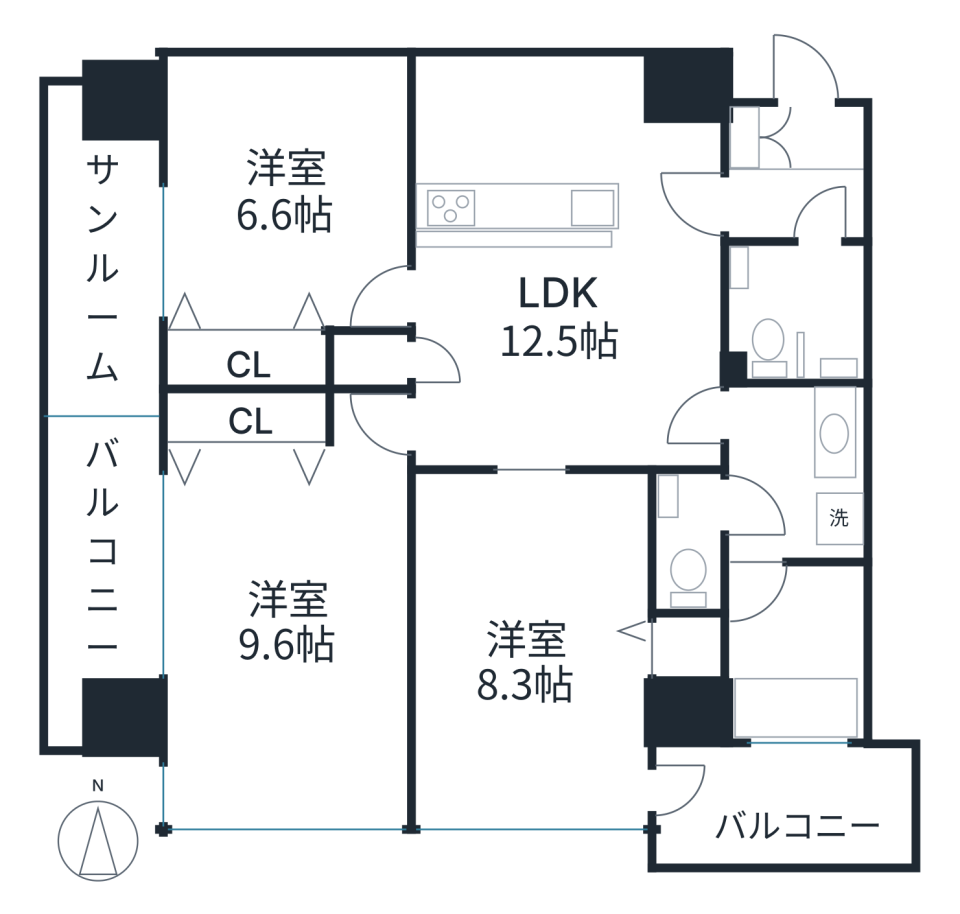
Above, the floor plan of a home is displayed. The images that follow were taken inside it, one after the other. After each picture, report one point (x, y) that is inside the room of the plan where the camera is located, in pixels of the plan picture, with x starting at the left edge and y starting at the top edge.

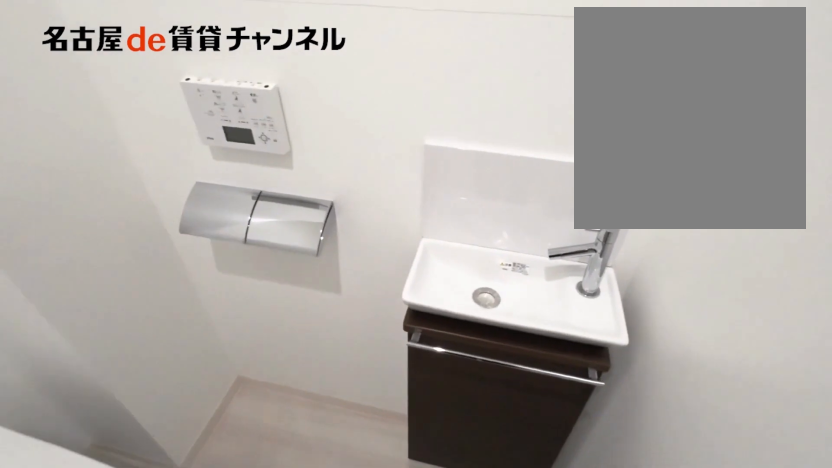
(797, 307)
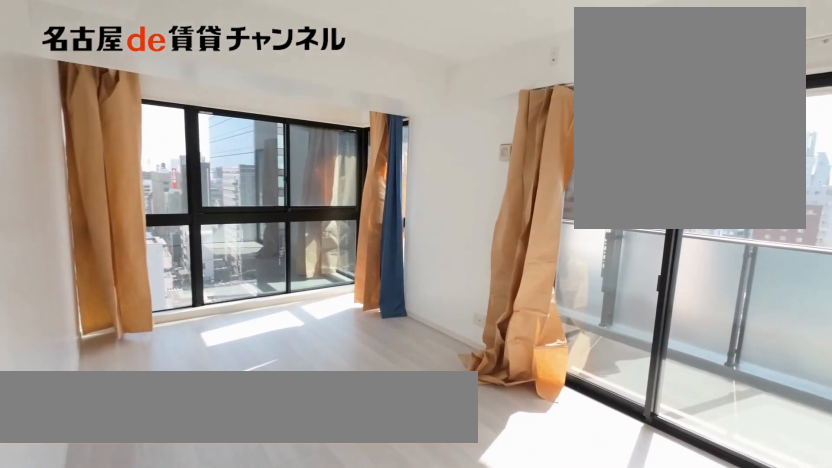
(299, 623)
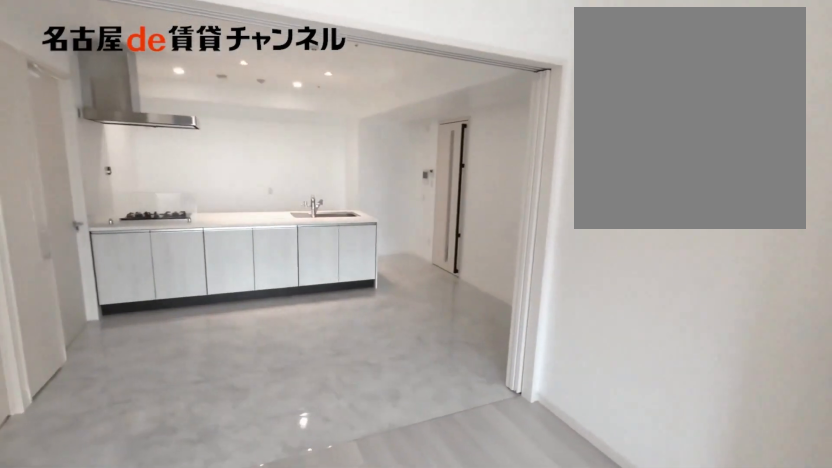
(558, 416)
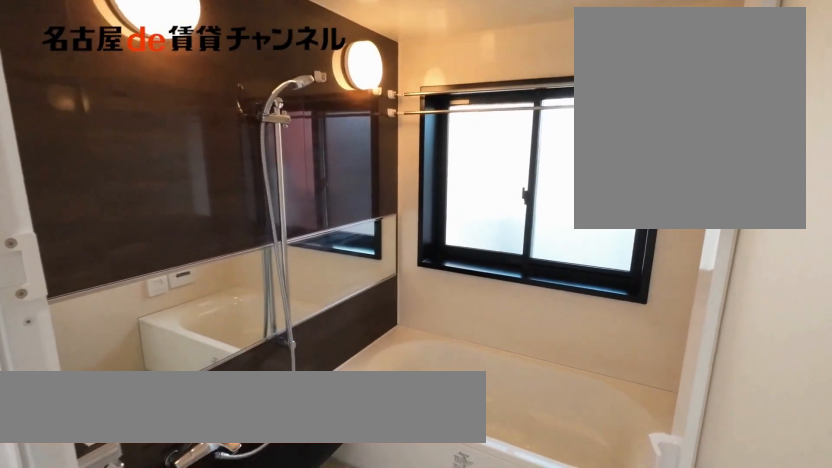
(797, 653)
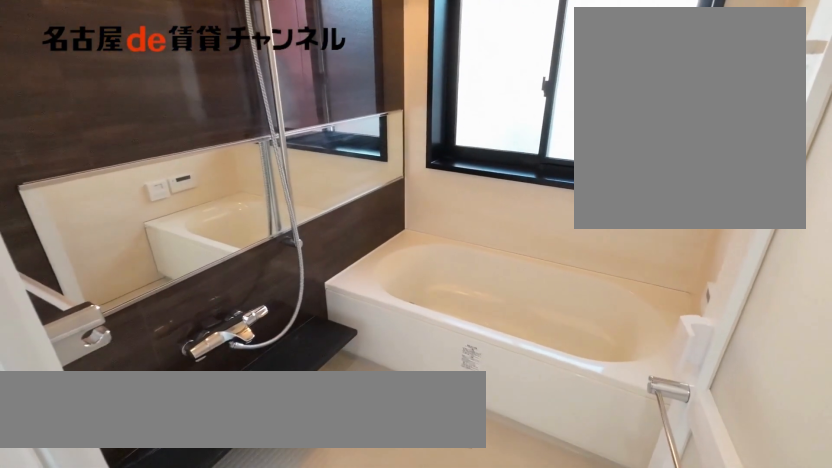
(797, 653)
